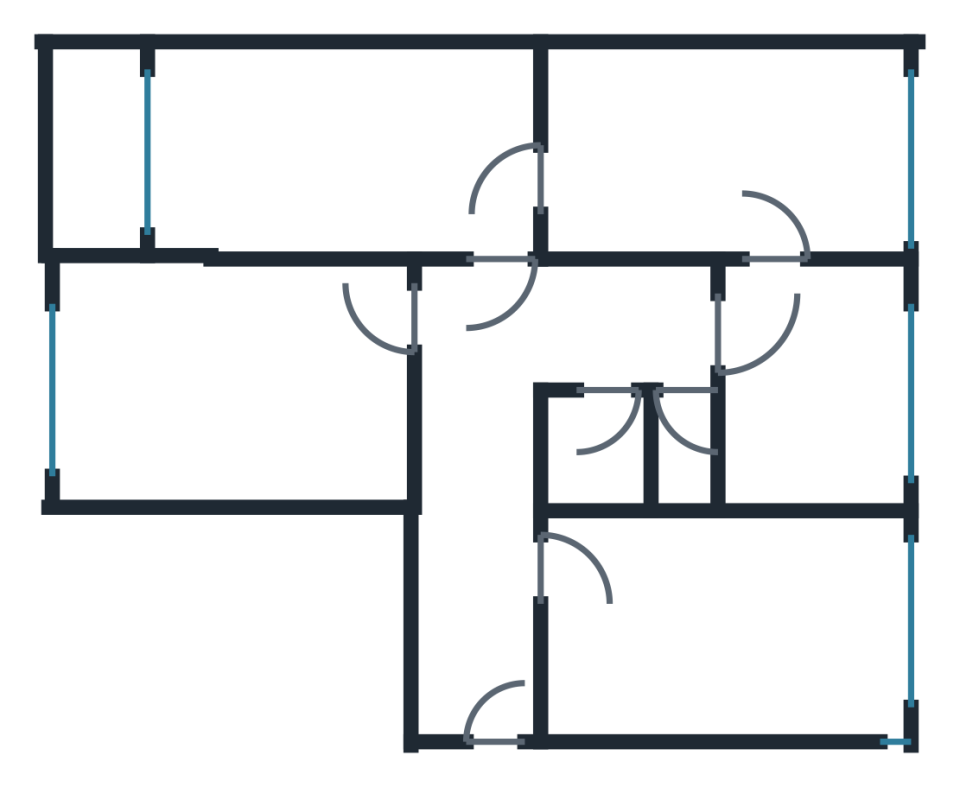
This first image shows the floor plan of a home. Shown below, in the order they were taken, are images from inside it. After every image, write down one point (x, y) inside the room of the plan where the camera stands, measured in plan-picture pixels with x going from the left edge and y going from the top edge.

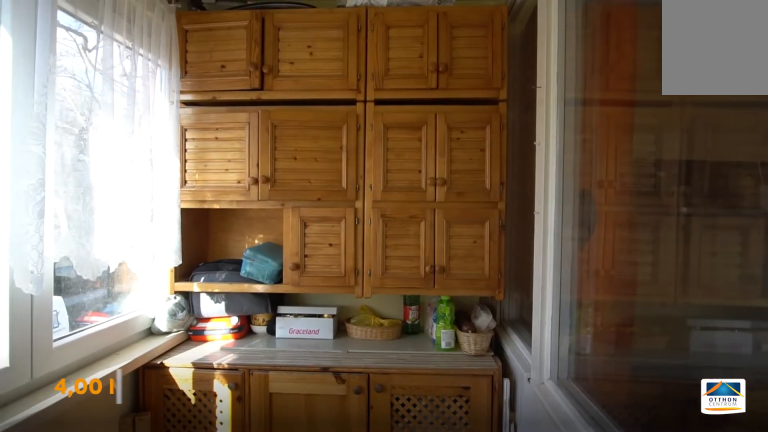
(106, 169)
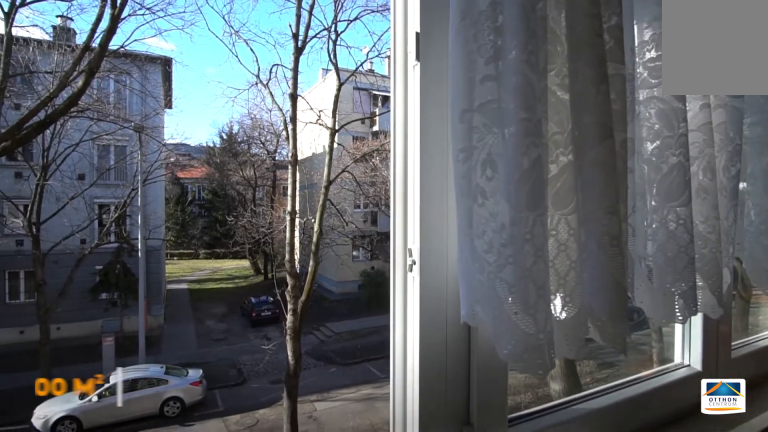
(106, 169)
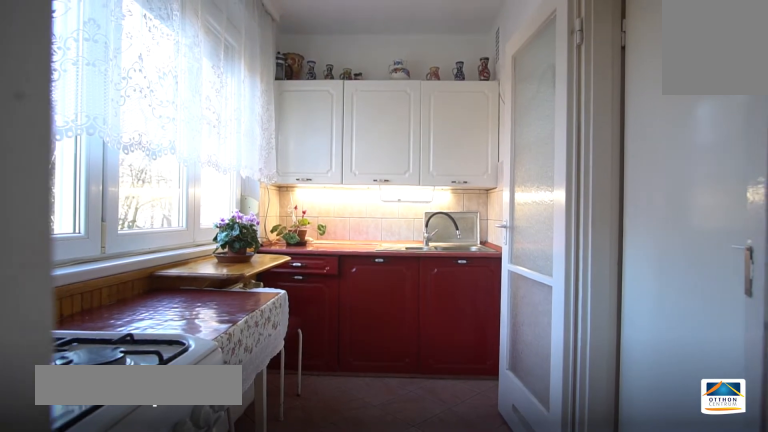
(825, 404)
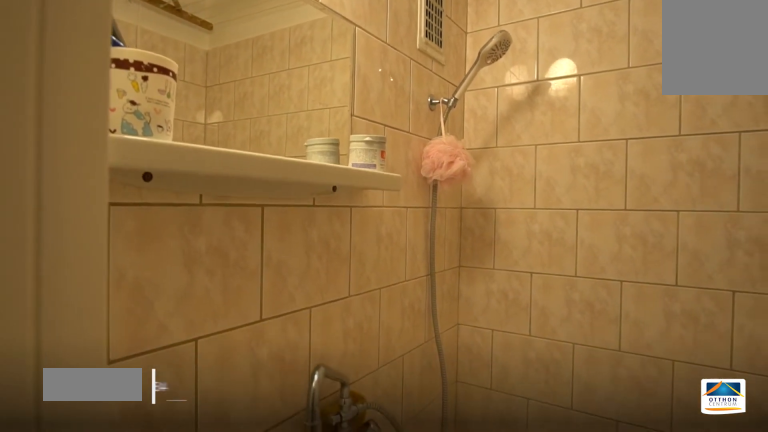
(590, 459)
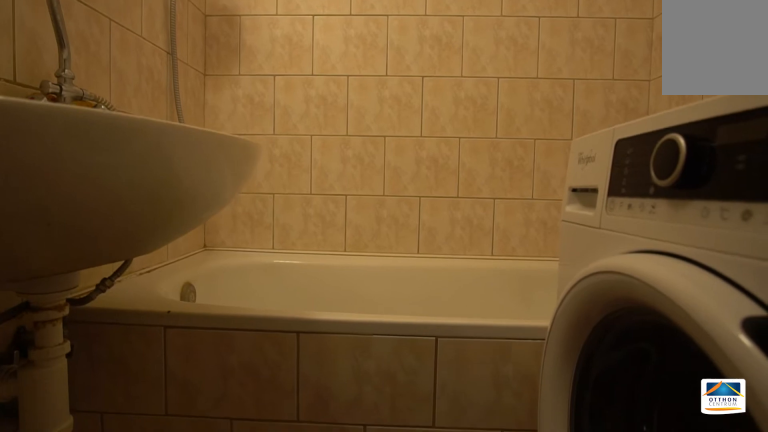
(590, 459)
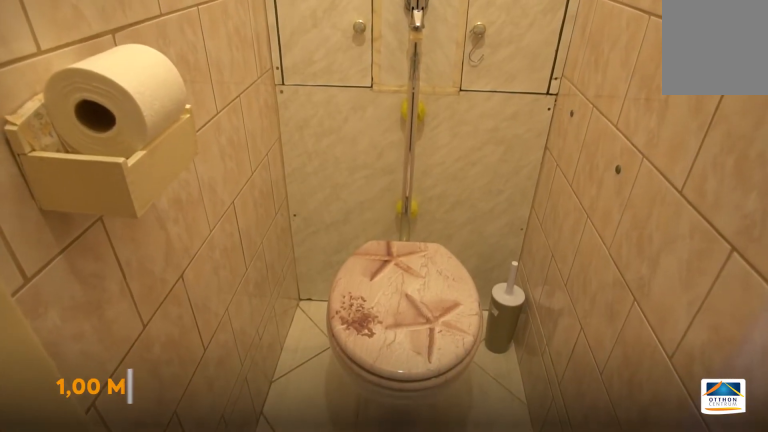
(687, 459)
